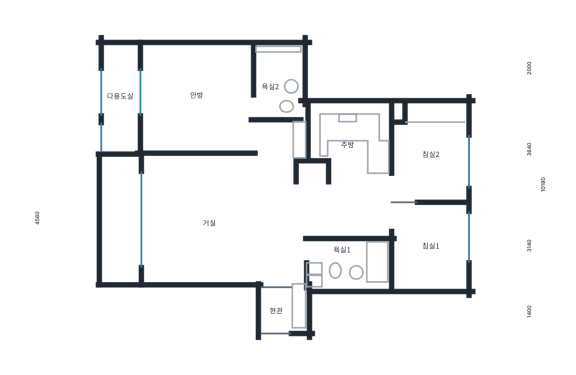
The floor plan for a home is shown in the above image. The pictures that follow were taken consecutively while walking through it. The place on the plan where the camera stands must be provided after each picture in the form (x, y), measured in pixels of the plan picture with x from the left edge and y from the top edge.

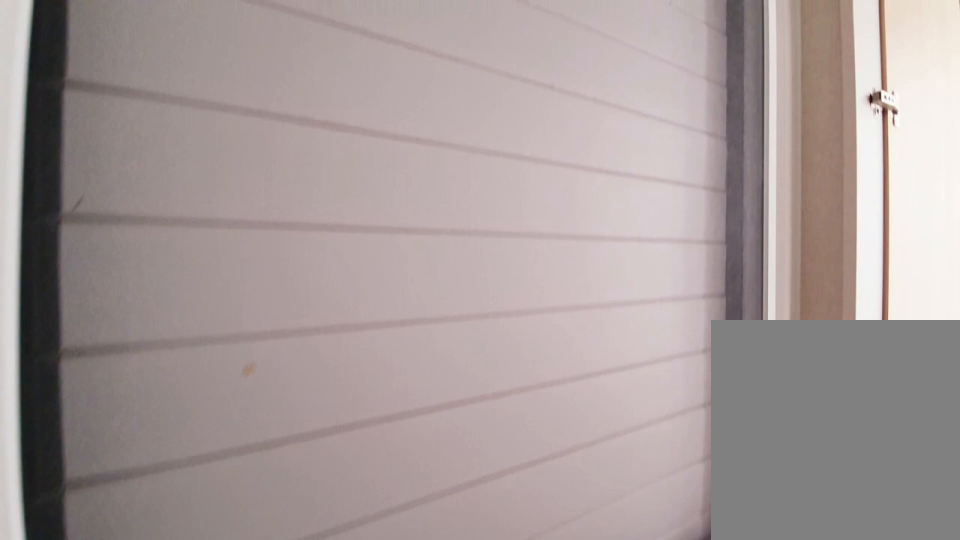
(135, 112)
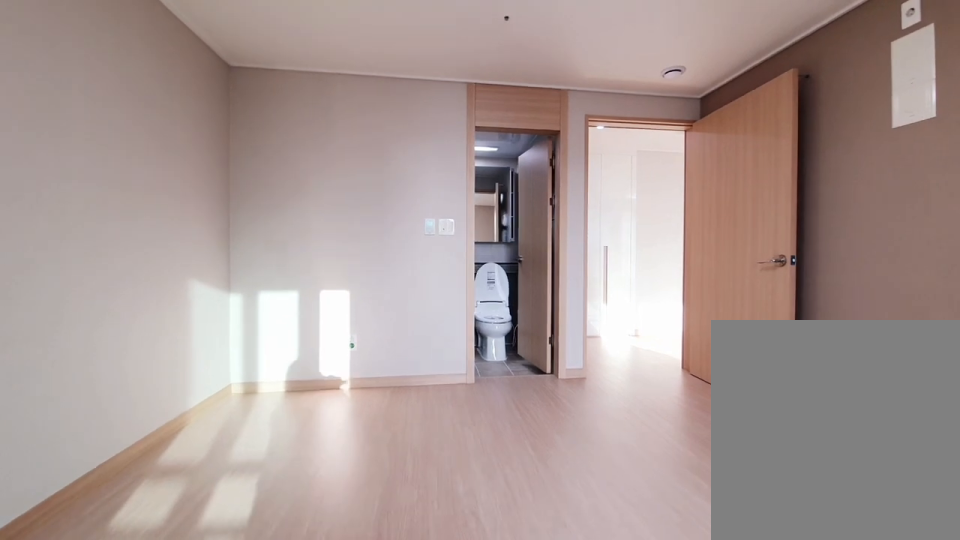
(188, 121)
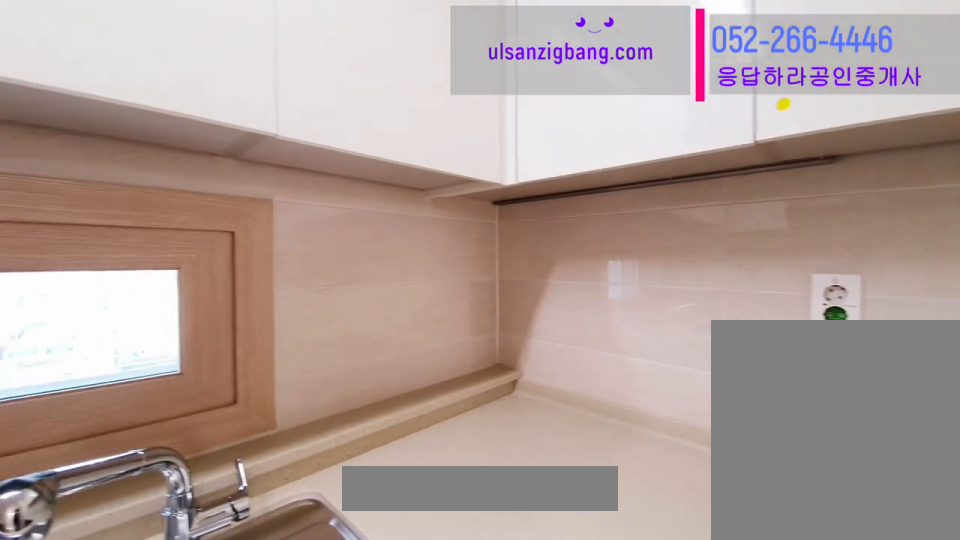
(352, 150)
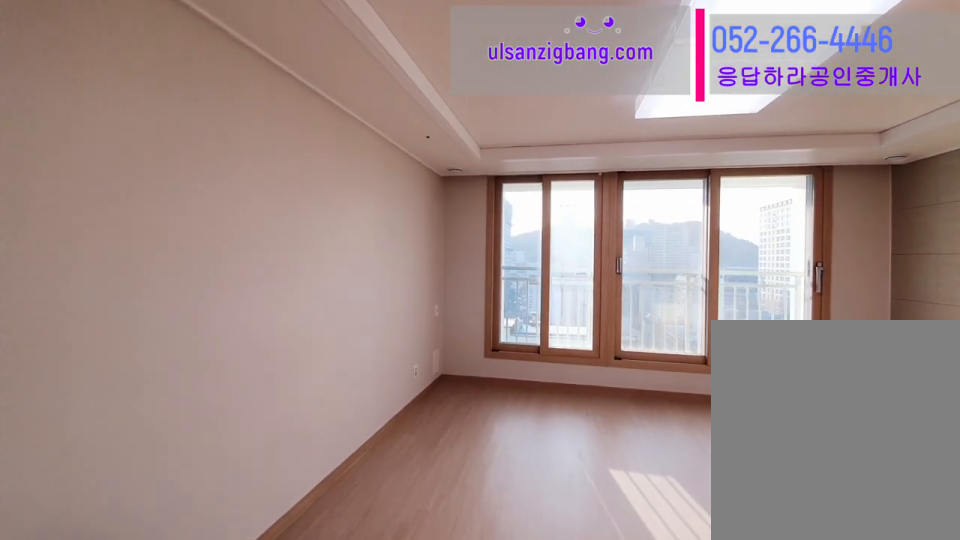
(258, 230)
